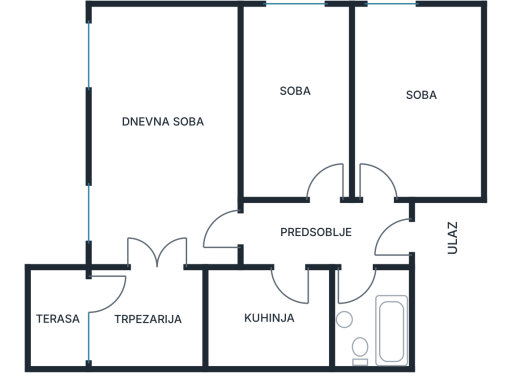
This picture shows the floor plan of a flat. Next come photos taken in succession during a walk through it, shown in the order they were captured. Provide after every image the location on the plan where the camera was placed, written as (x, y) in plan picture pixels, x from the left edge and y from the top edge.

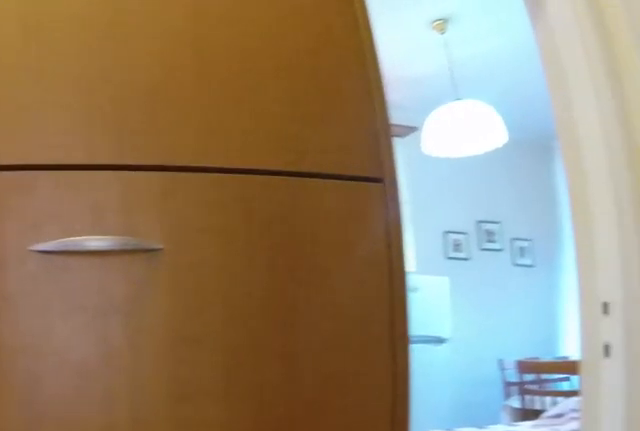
(325, 223)
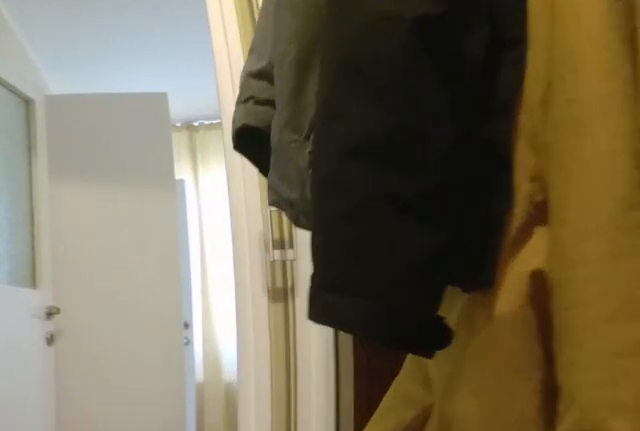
(325, 237)
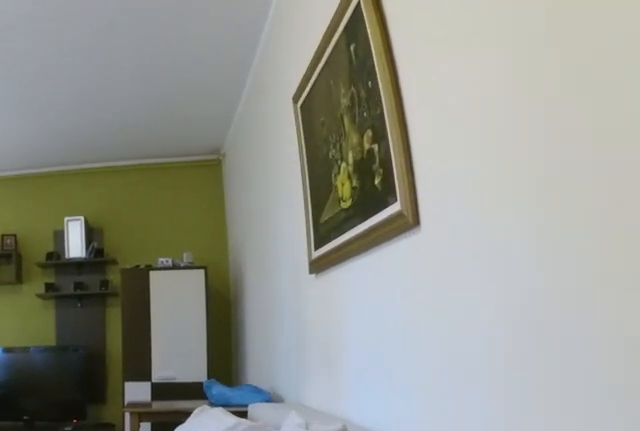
(215, 211)
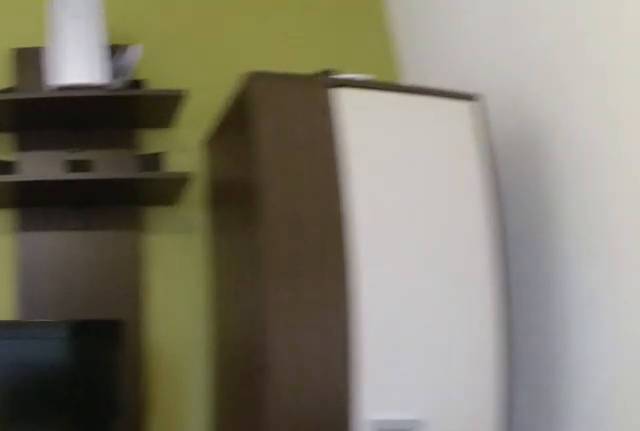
(180, 53)
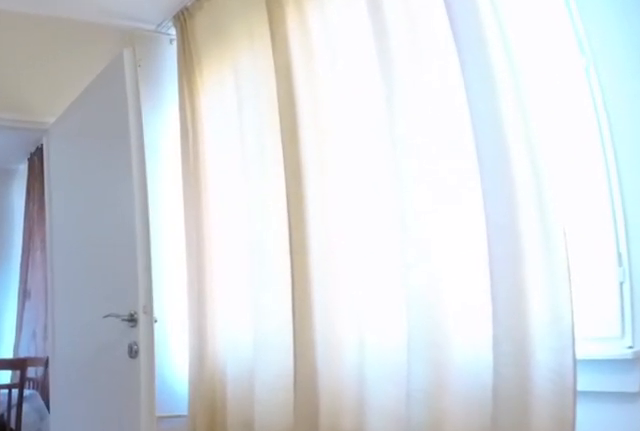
(174, 123)
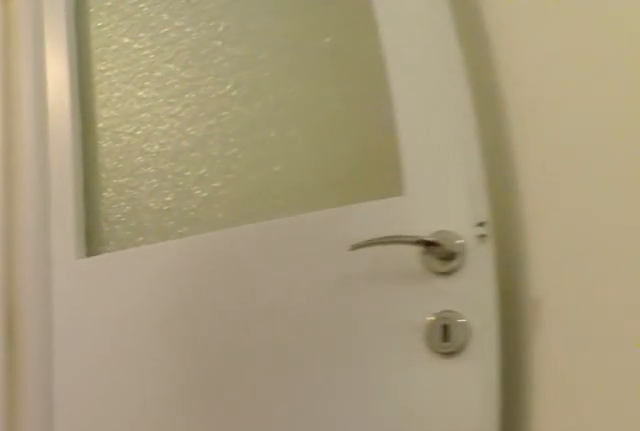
(185, 213)
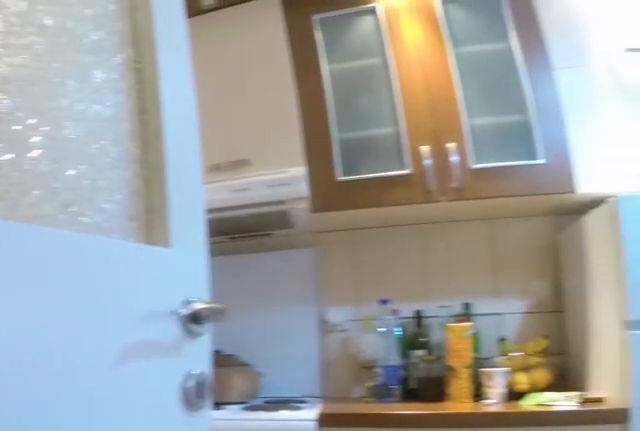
(286, 251)
